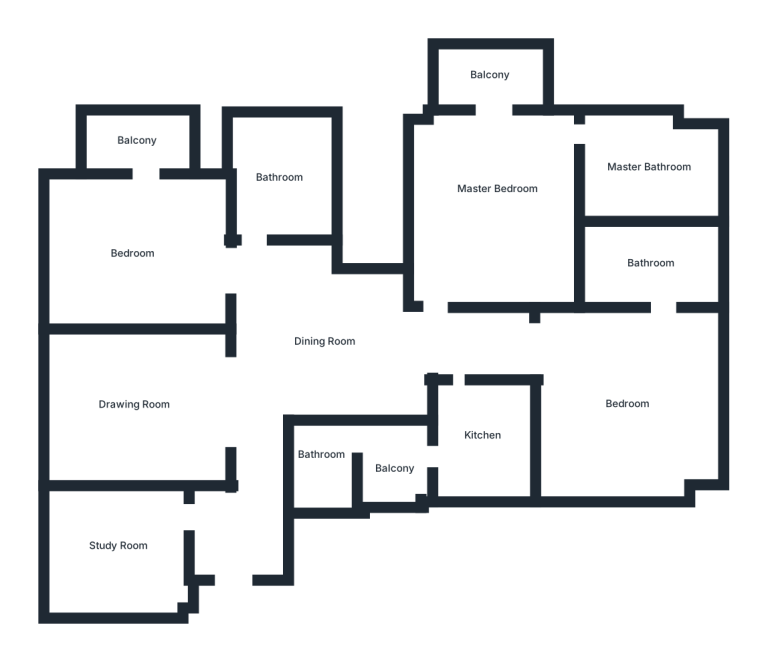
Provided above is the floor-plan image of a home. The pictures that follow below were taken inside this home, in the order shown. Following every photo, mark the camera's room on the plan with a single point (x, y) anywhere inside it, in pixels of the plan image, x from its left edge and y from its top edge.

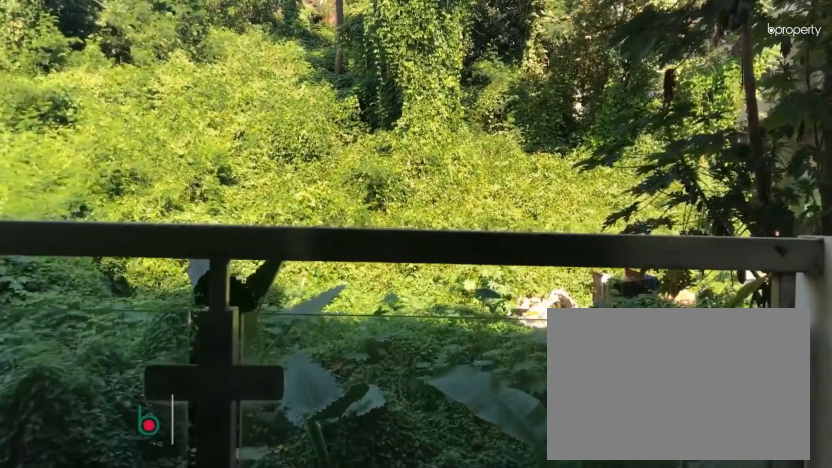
(491, 74)
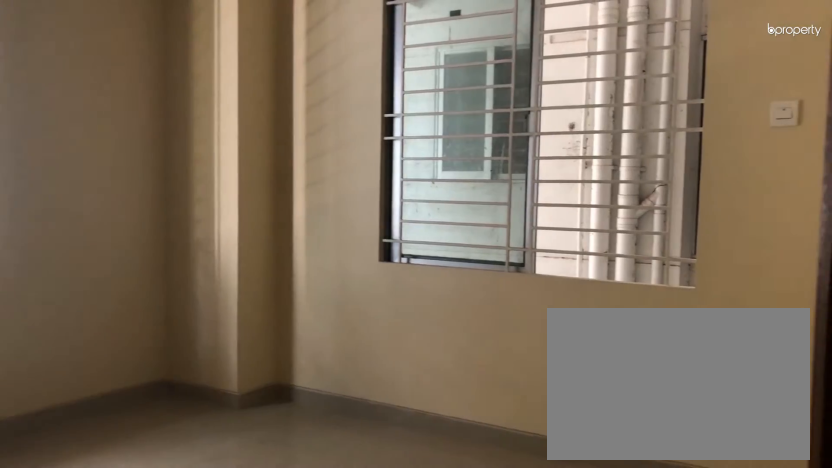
(626, 402)
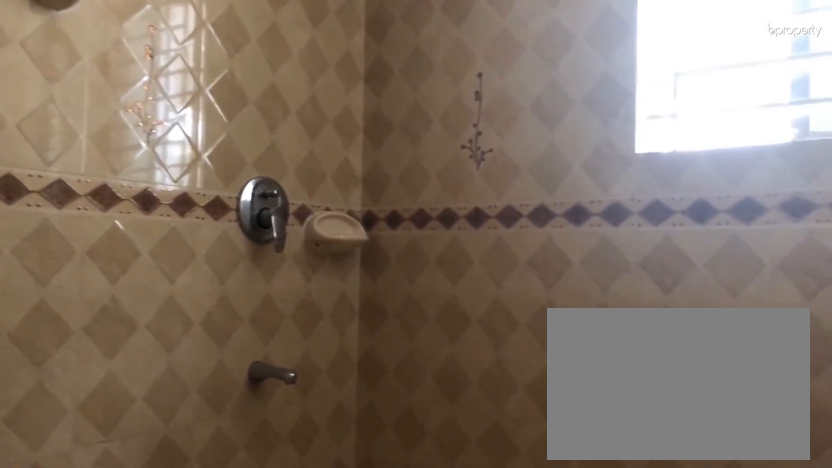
(651, 263)
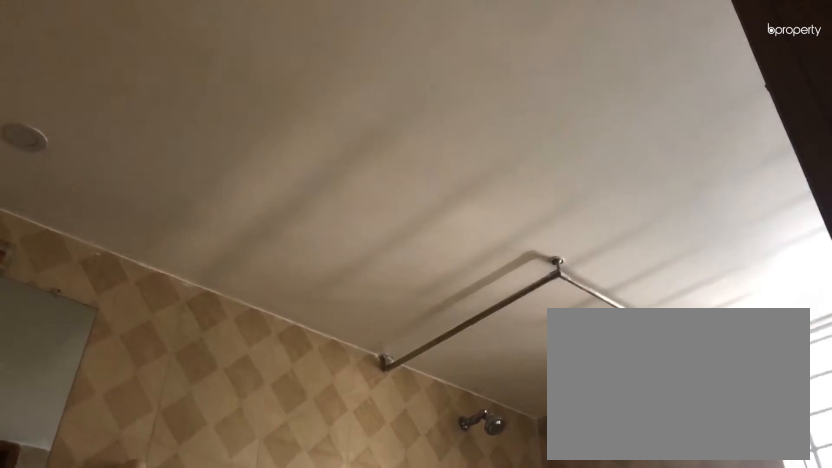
(651, 263)
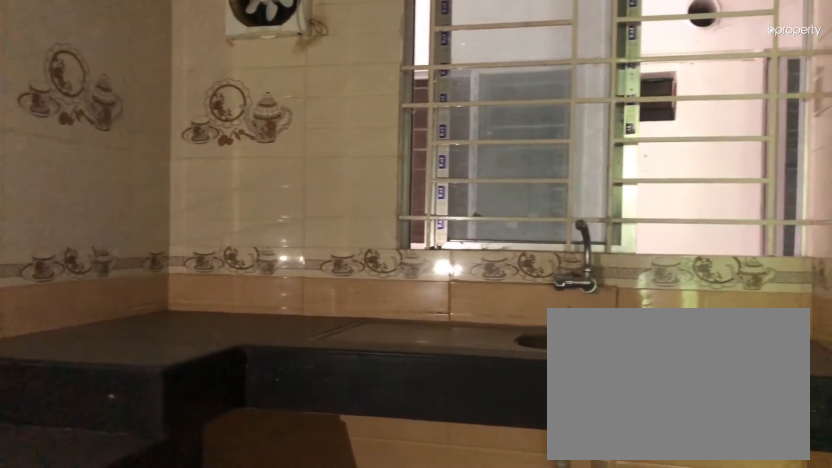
(484, 438)
